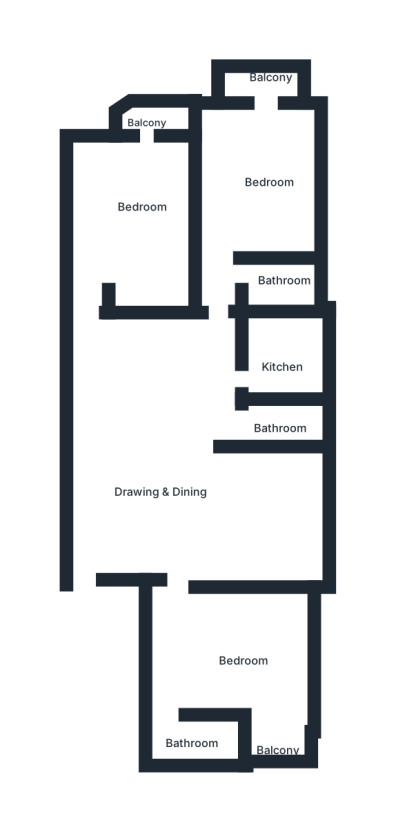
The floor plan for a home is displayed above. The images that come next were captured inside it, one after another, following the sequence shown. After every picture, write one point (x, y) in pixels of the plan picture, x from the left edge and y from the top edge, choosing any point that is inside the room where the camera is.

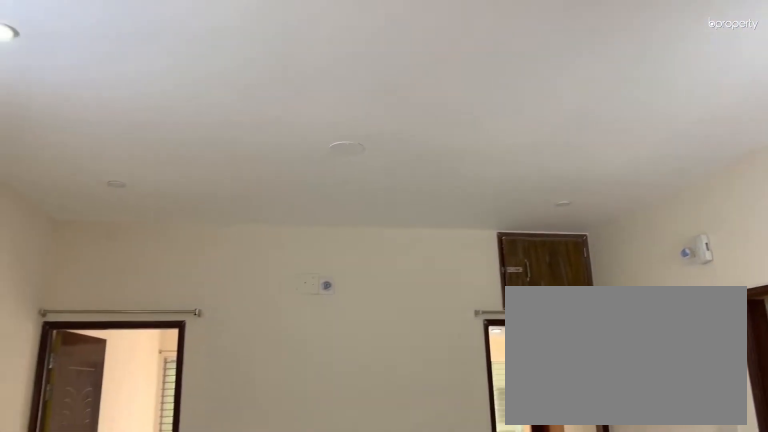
(167, 487)
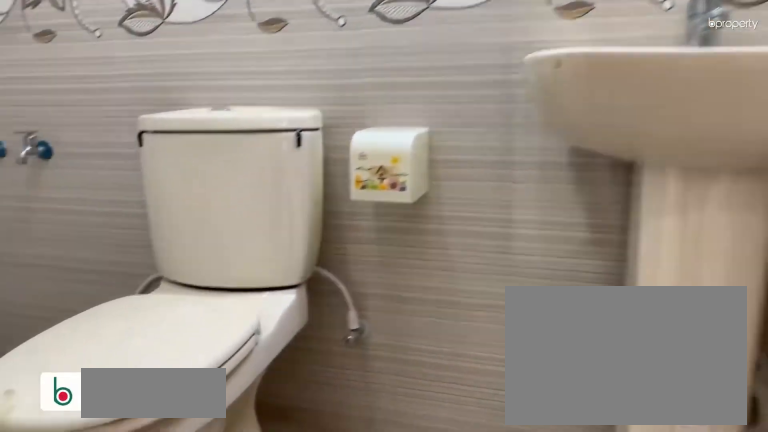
(194, 739)
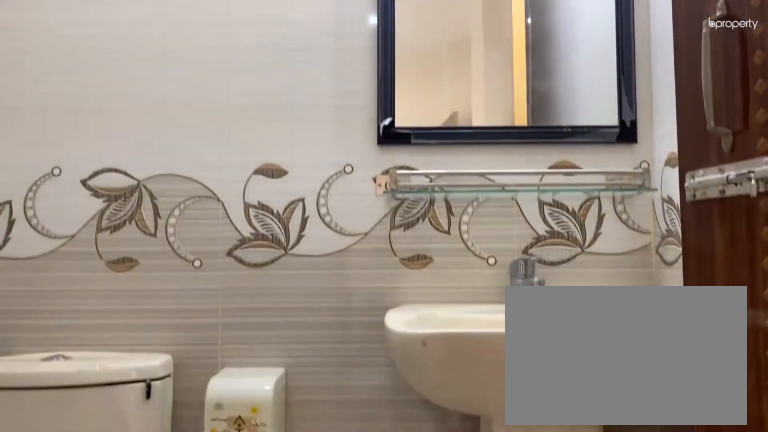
(194, 739)
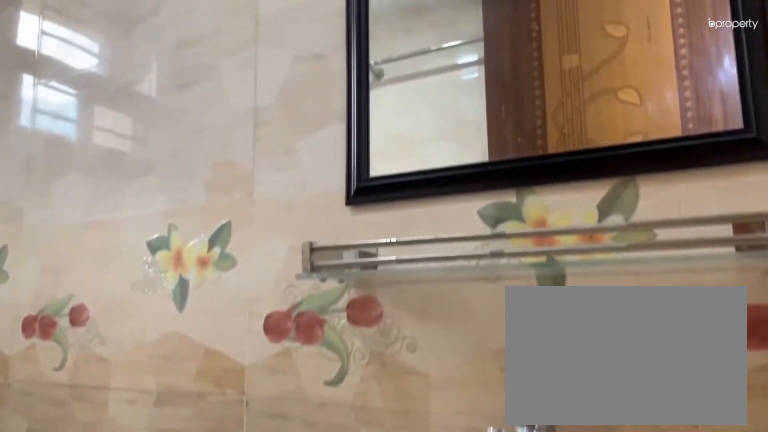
(278, 421)
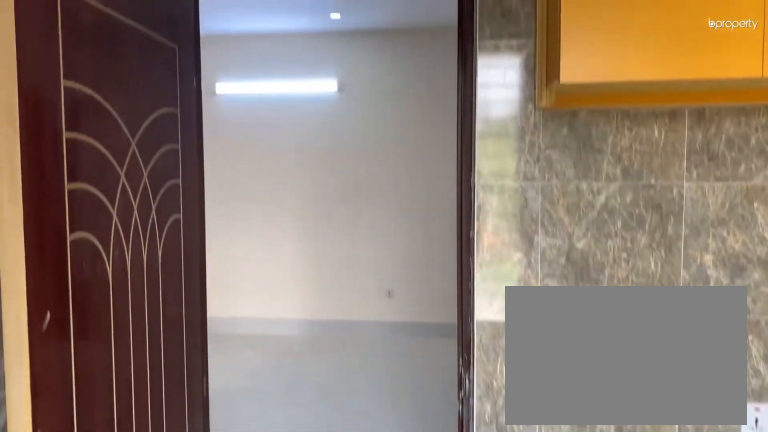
(283, 363)
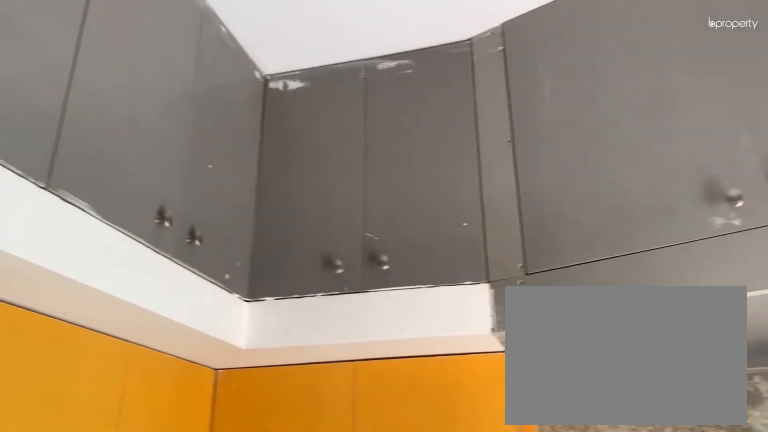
(283, 363)
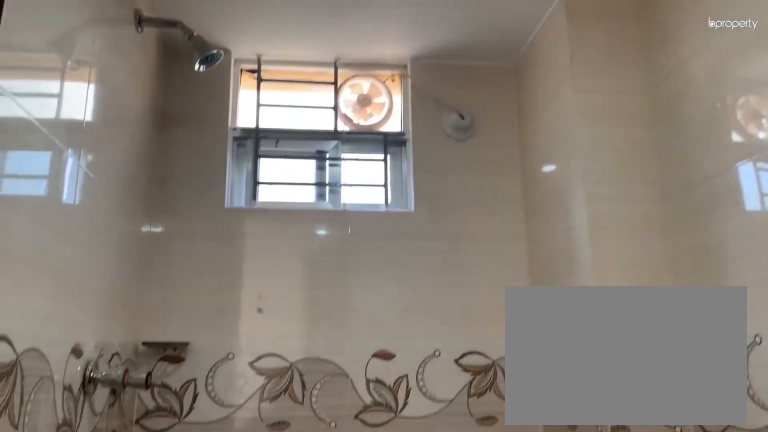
(268, 279)
